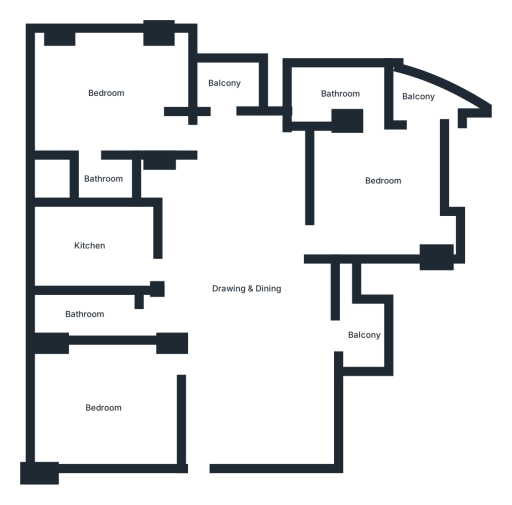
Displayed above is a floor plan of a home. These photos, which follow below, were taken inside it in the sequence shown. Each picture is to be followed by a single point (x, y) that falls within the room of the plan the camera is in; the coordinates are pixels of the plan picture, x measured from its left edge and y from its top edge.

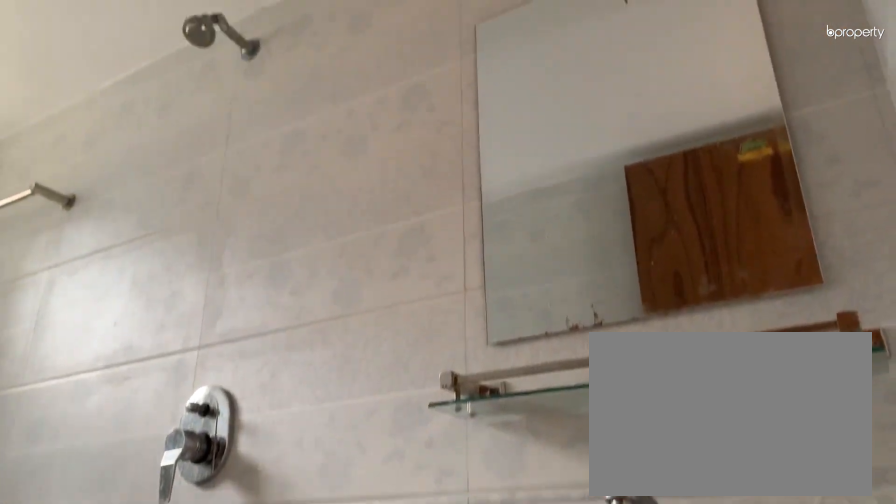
(85, 319)
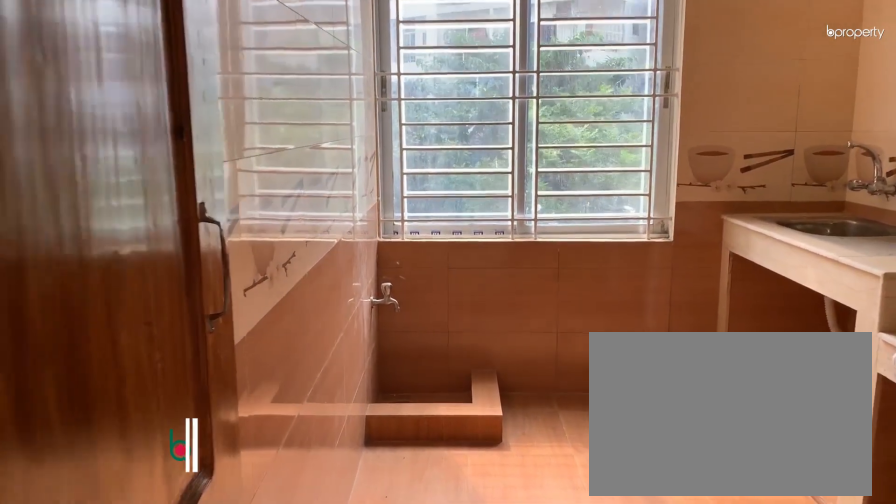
(140, 267)
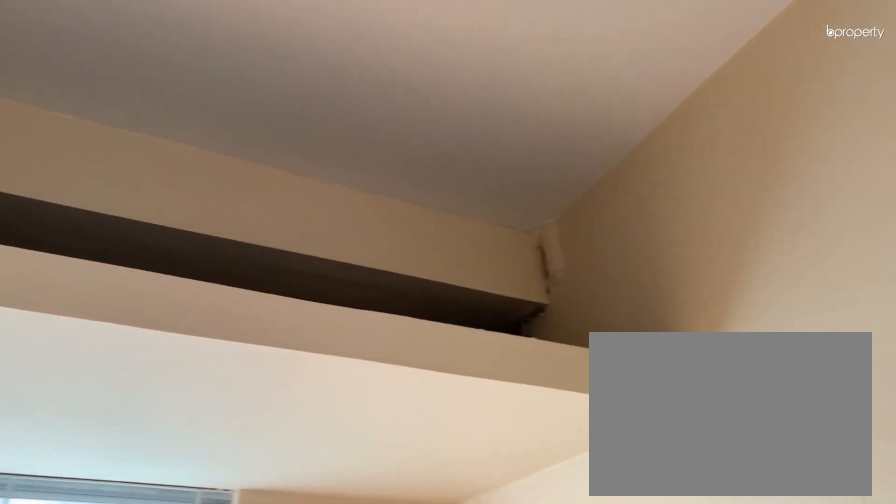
(94, 247)
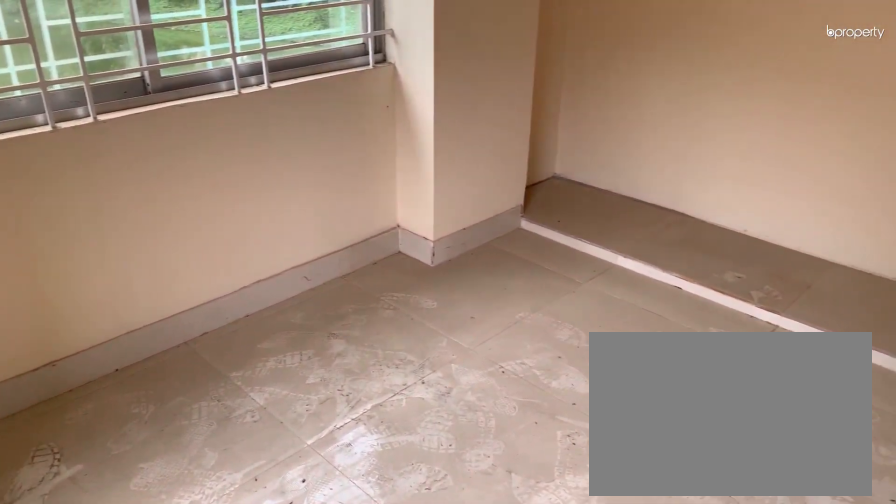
(109, 98)
